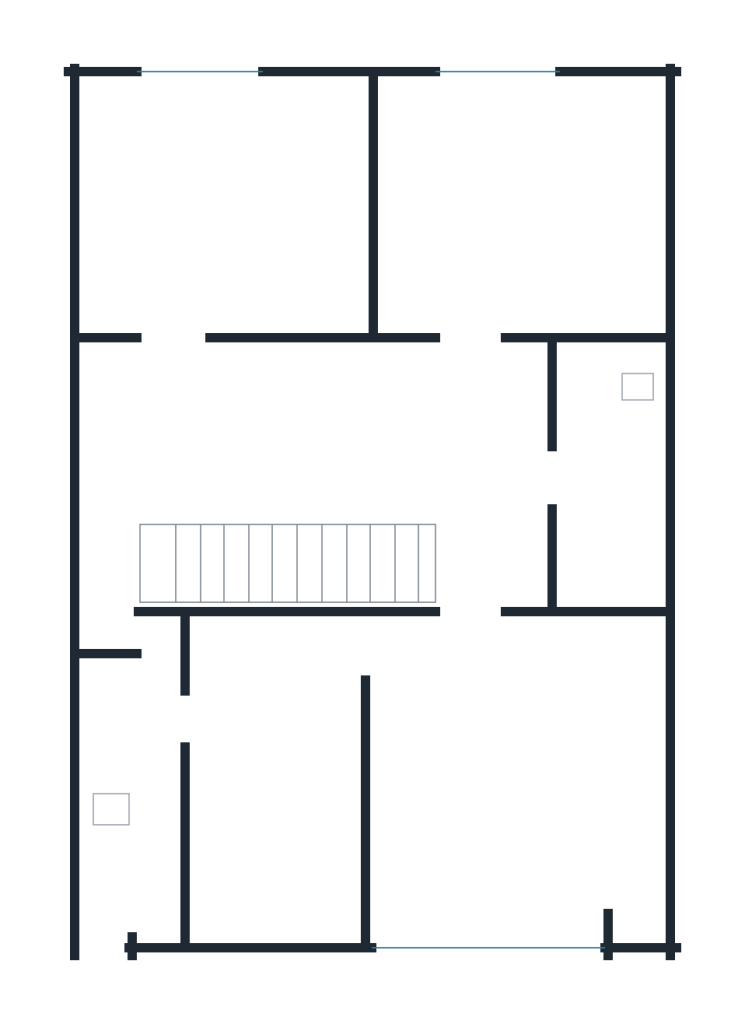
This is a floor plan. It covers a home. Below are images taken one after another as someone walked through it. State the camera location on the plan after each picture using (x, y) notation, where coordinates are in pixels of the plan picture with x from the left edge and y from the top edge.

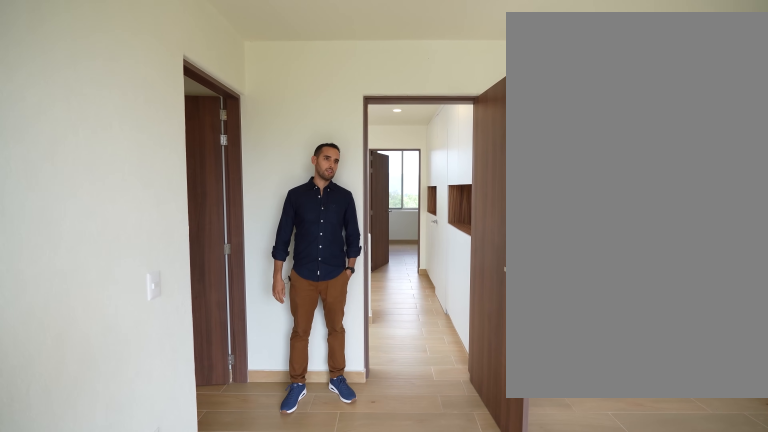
(455, 918)
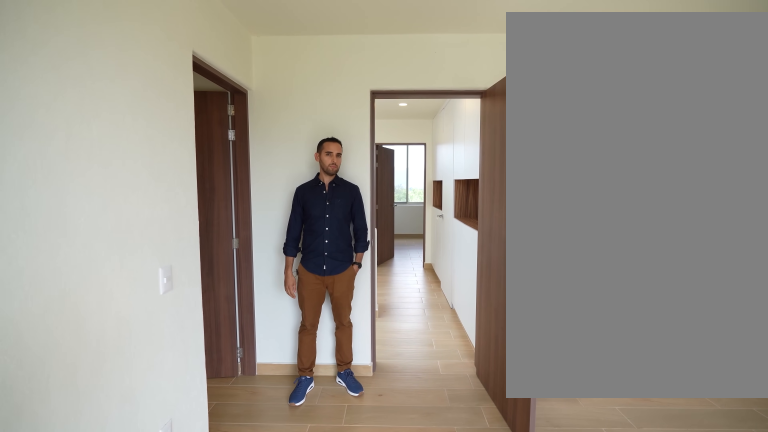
(455, 918)
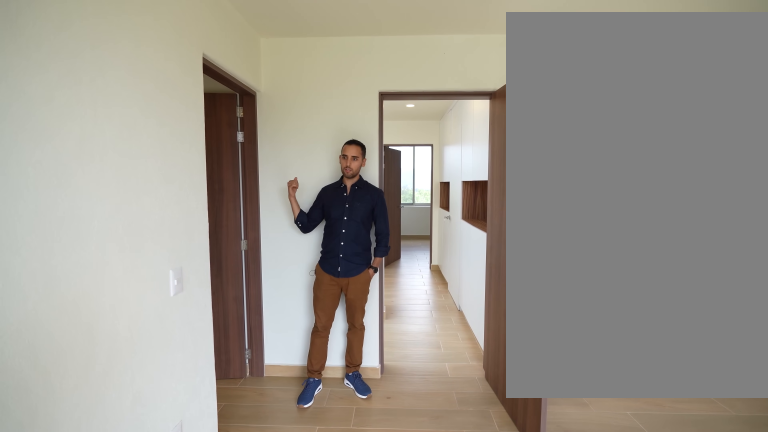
(455, 918)
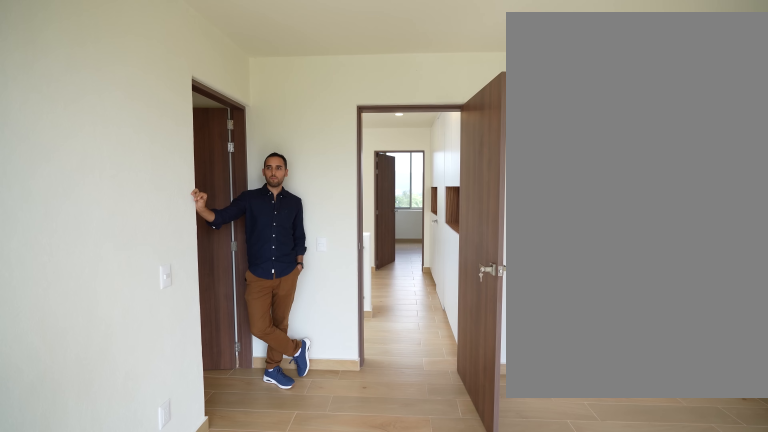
(460, 918)
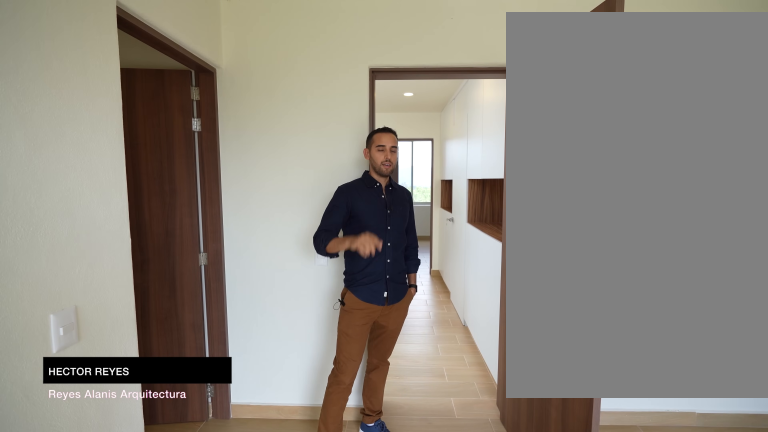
(488, 885)
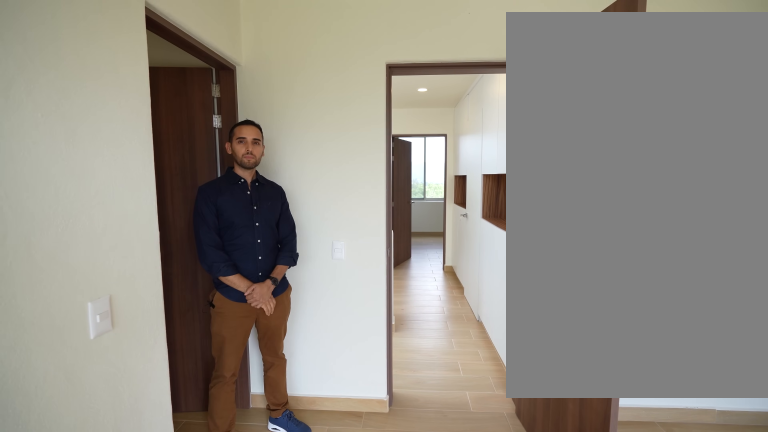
(474, 837)
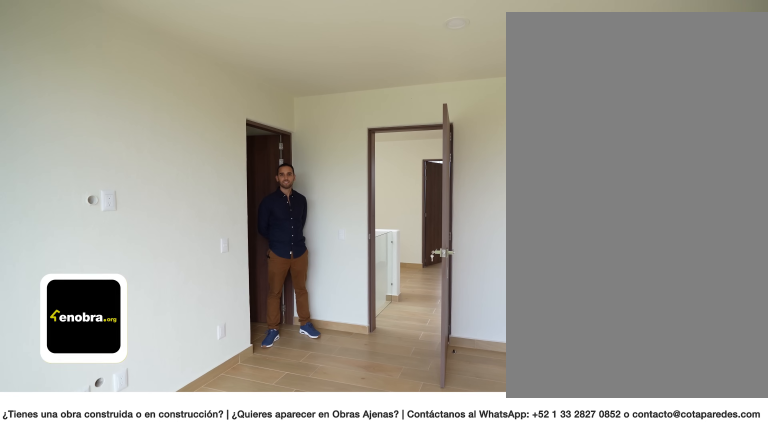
(563, 897)
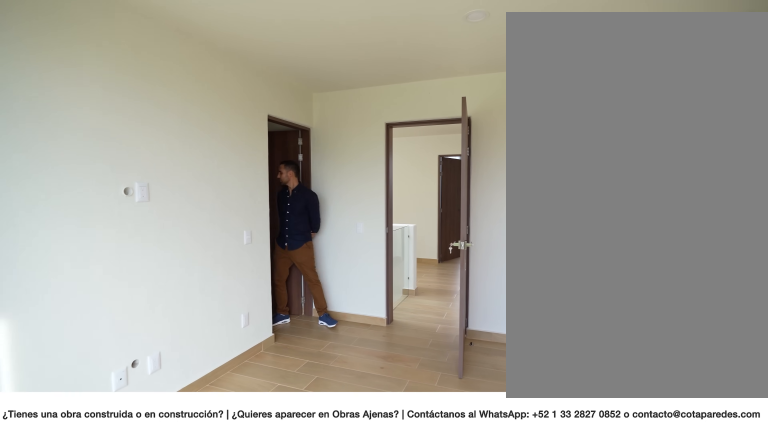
(563, 898)
